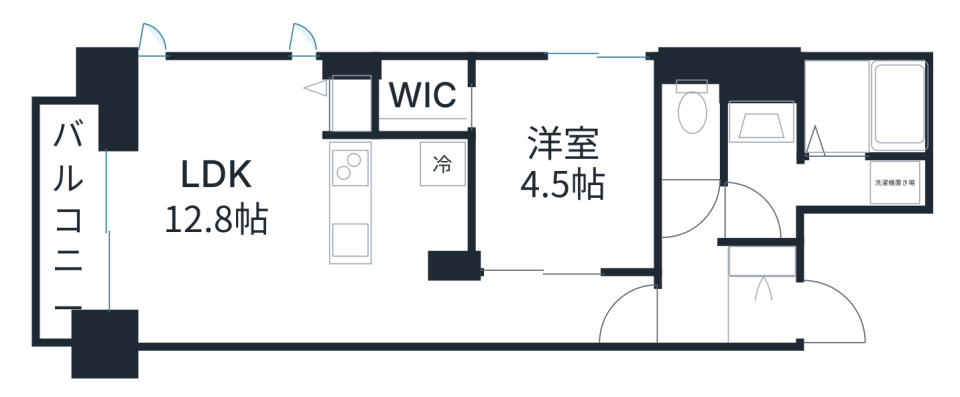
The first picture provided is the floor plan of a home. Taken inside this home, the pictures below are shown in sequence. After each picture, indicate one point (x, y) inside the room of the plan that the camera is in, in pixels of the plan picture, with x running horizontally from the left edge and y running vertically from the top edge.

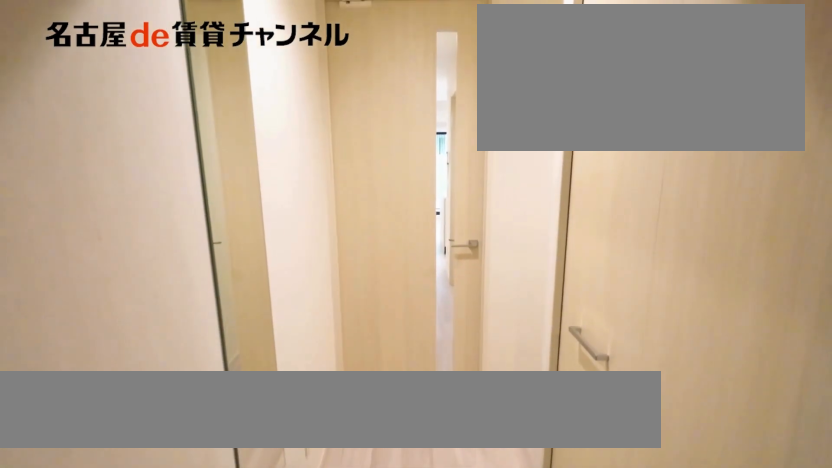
(764, 257)
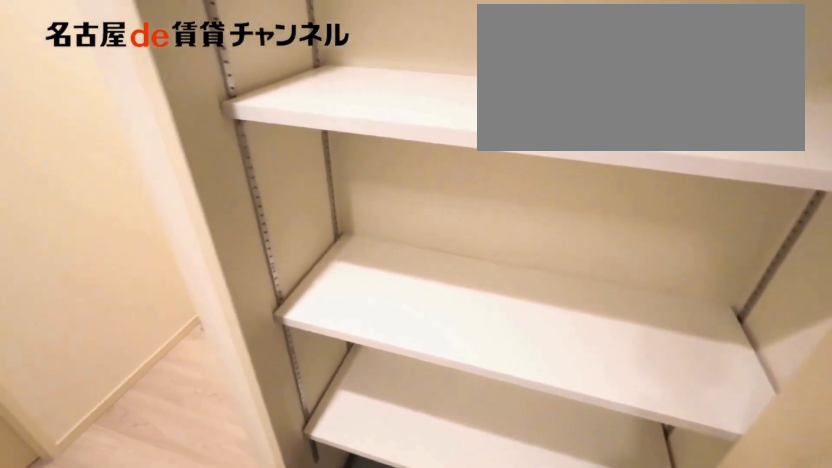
(764, 257)
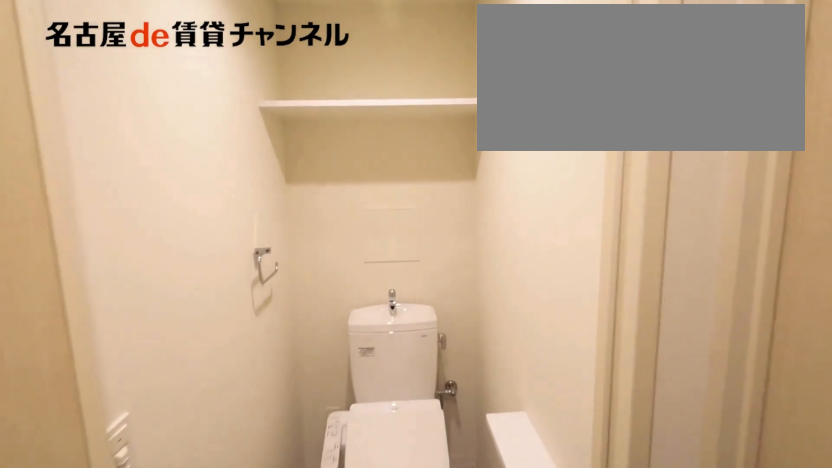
(693, 117)
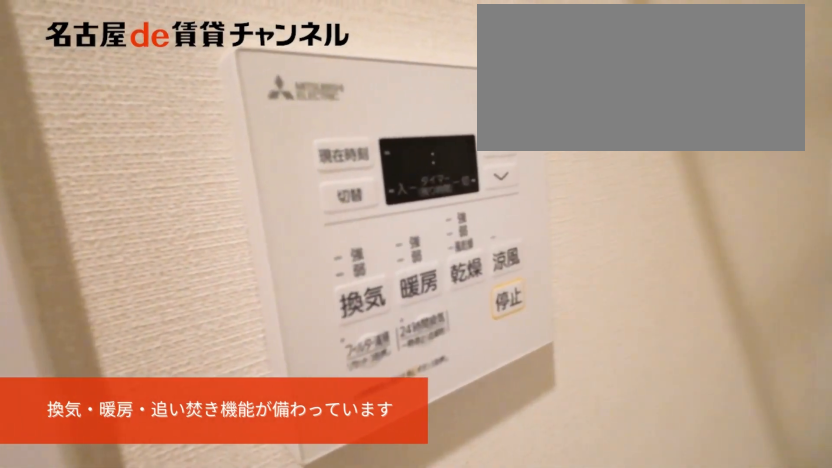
(818, 184)
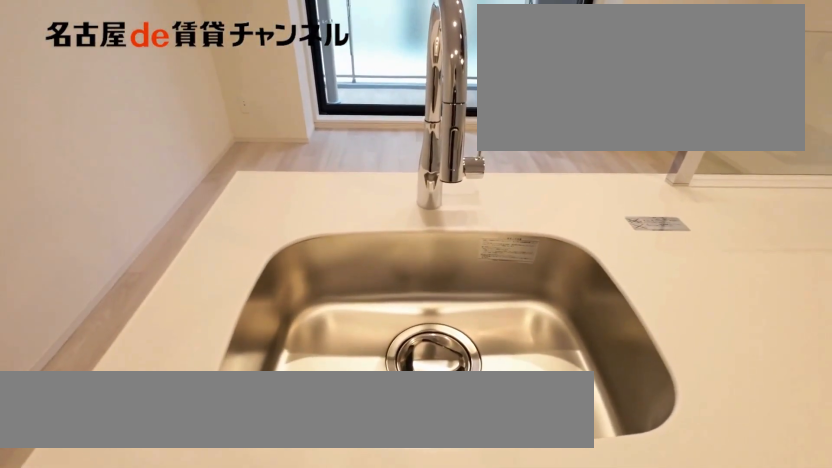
(400, 205)
